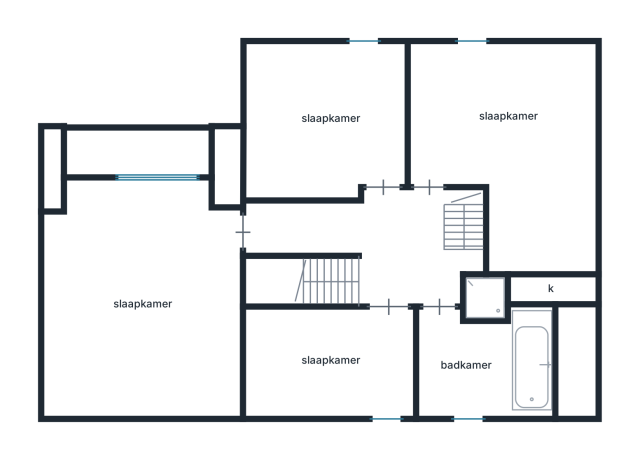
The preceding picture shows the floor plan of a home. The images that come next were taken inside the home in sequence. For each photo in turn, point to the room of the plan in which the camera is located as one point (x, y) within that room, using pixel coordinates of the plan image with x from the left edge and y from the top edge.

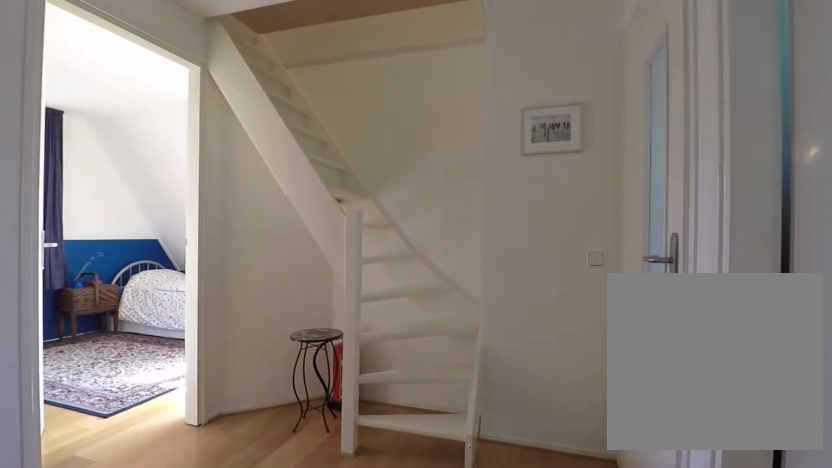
(376, 243)
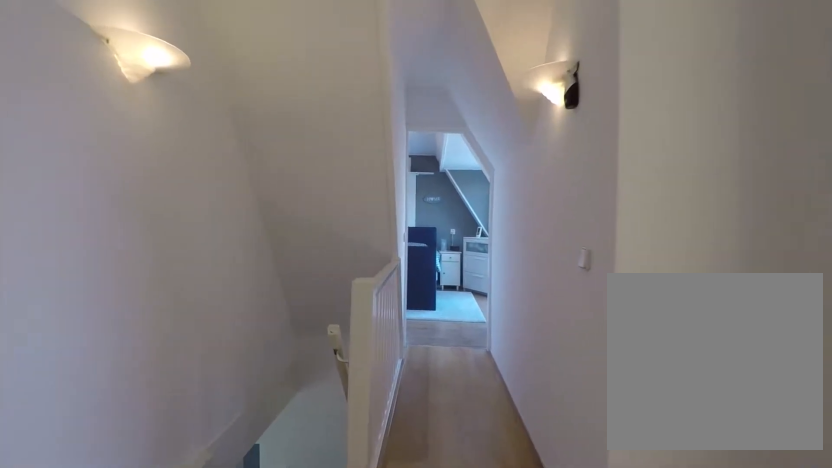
(376, 243)
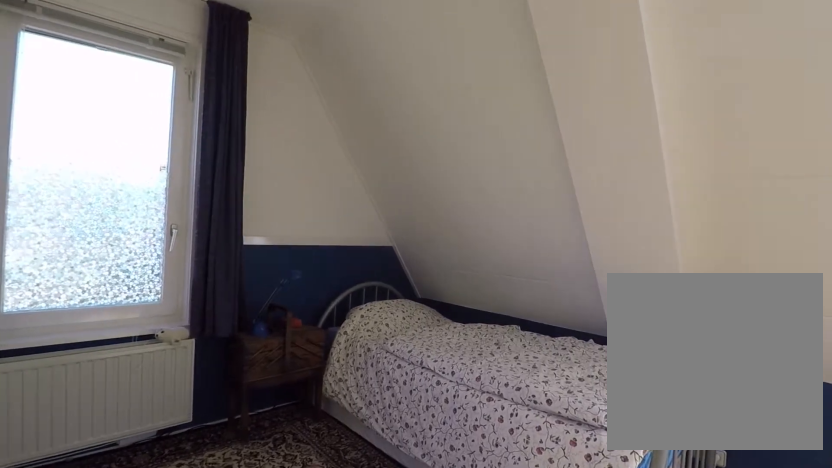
(501, 158)
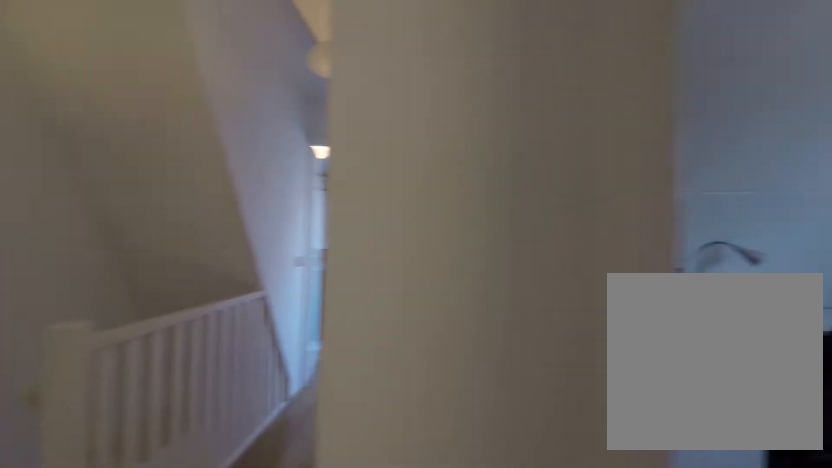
(376, 243)
